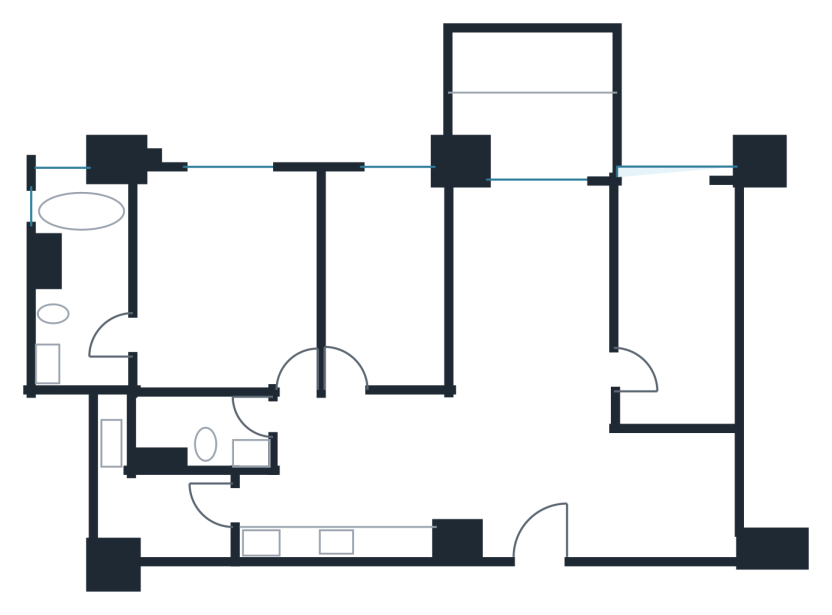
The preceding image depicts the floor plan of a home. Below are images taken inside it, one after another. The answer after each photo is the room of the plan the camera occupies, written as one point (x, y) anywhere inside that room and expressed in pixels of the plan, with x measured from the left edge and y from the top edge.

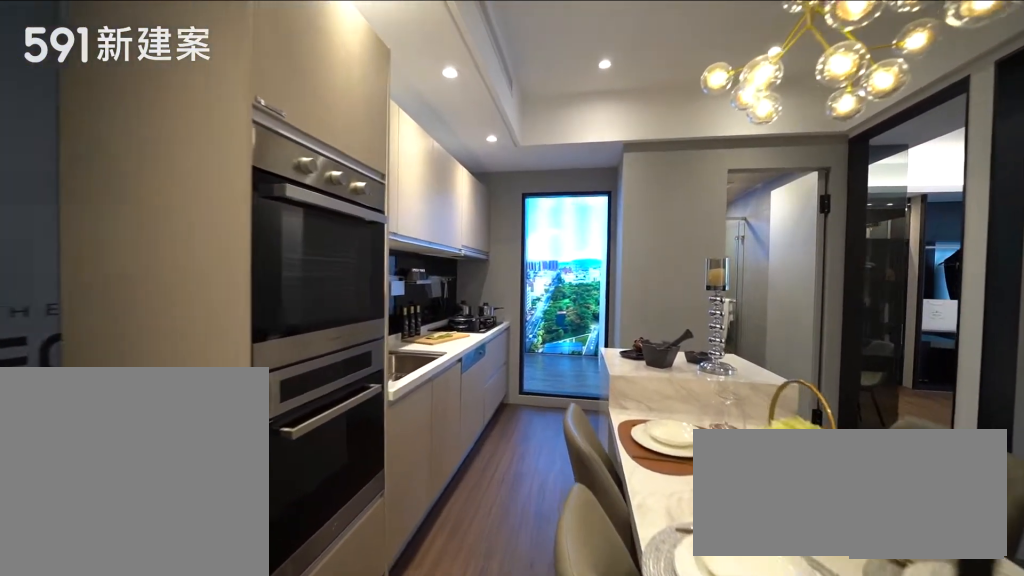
(325, 524)
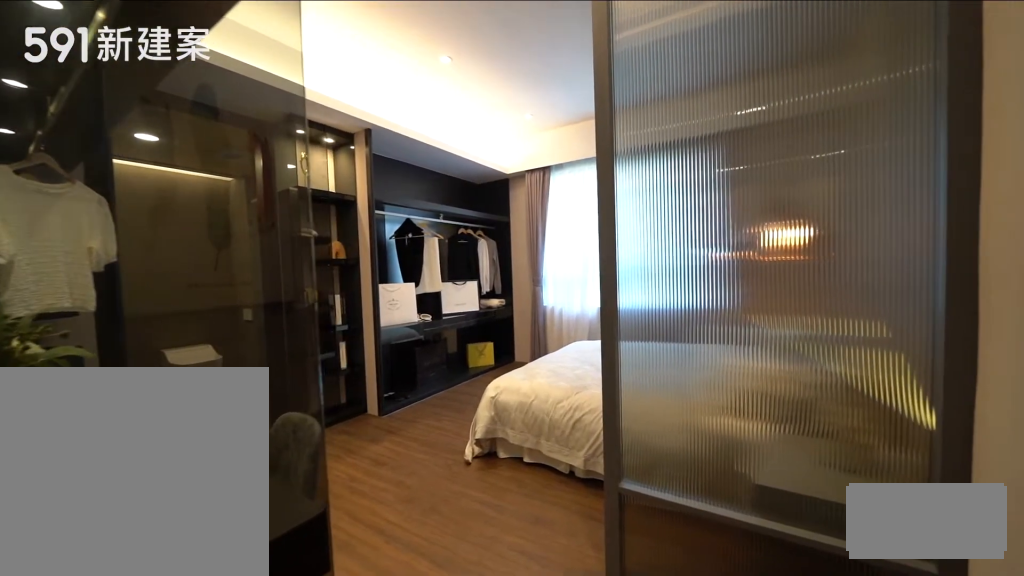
(227, 275)
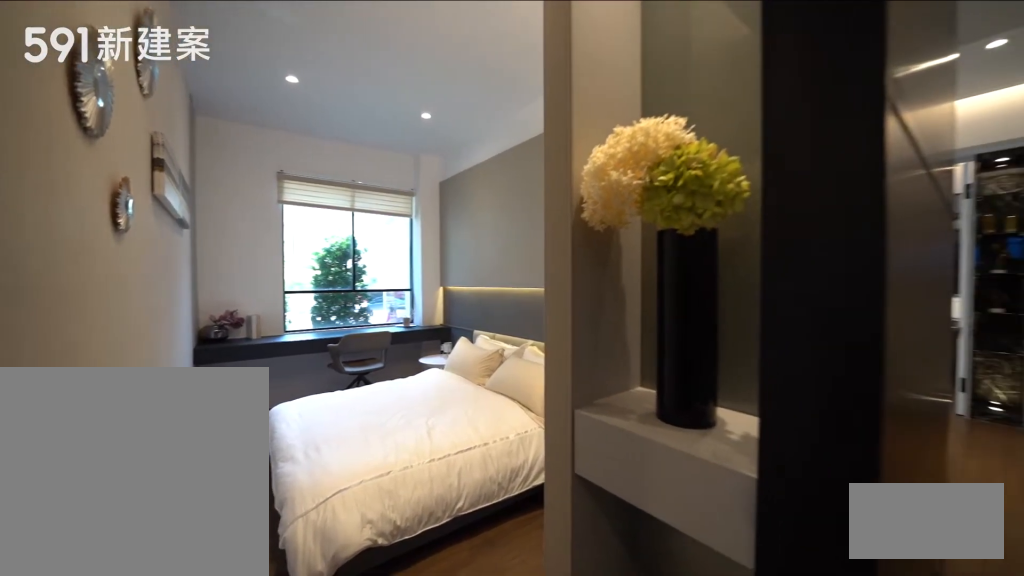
(389, 278)
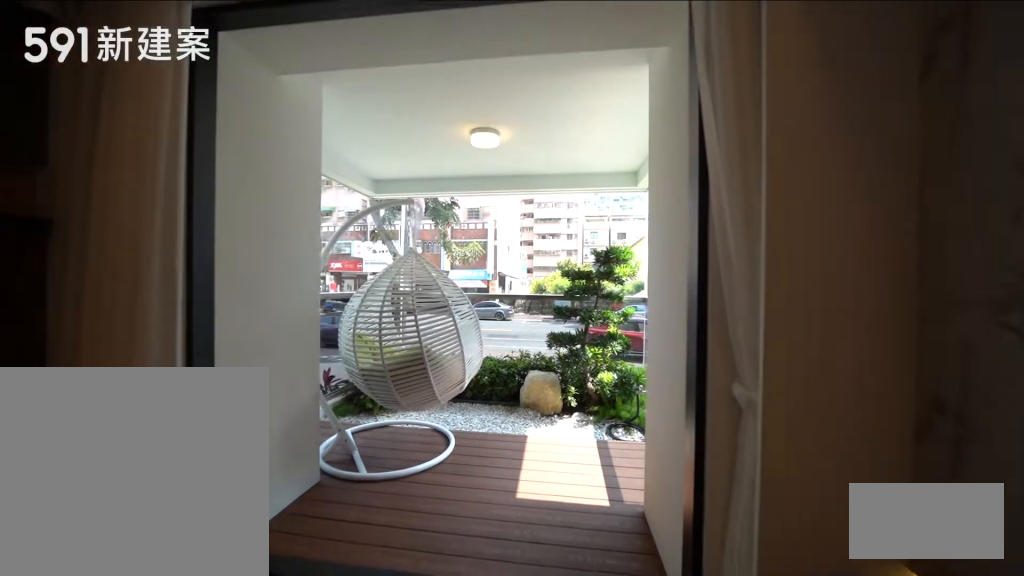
(534, 96)
